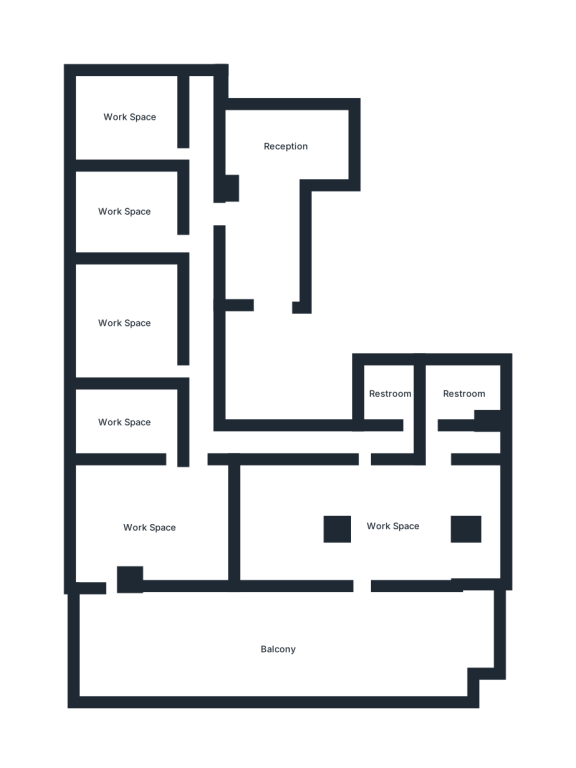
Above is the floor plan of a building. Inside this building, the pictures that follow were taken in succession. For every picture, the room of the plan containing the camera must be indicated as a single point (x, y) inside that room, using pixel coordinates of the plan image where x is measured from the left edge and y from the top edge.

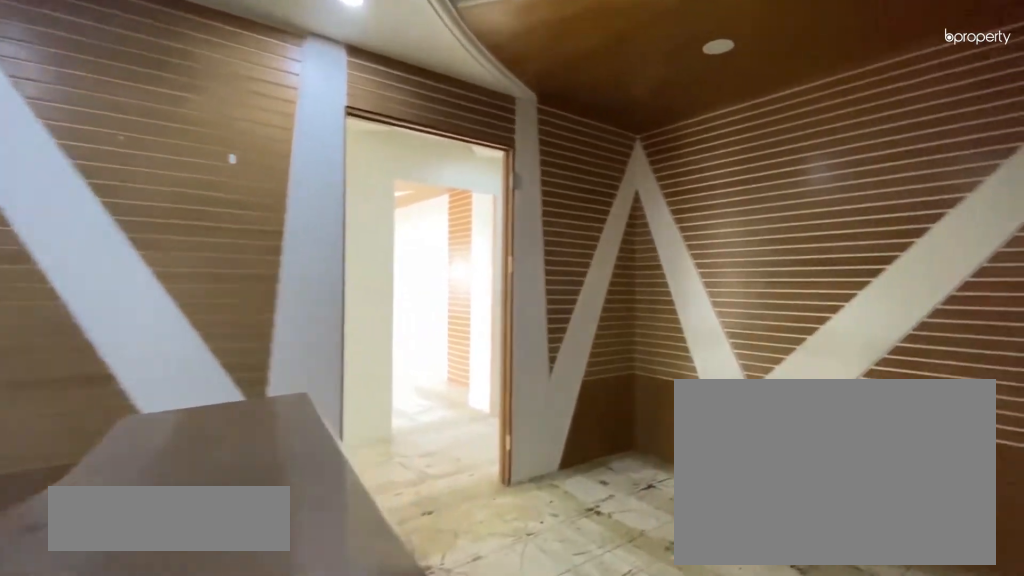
(269, 153)
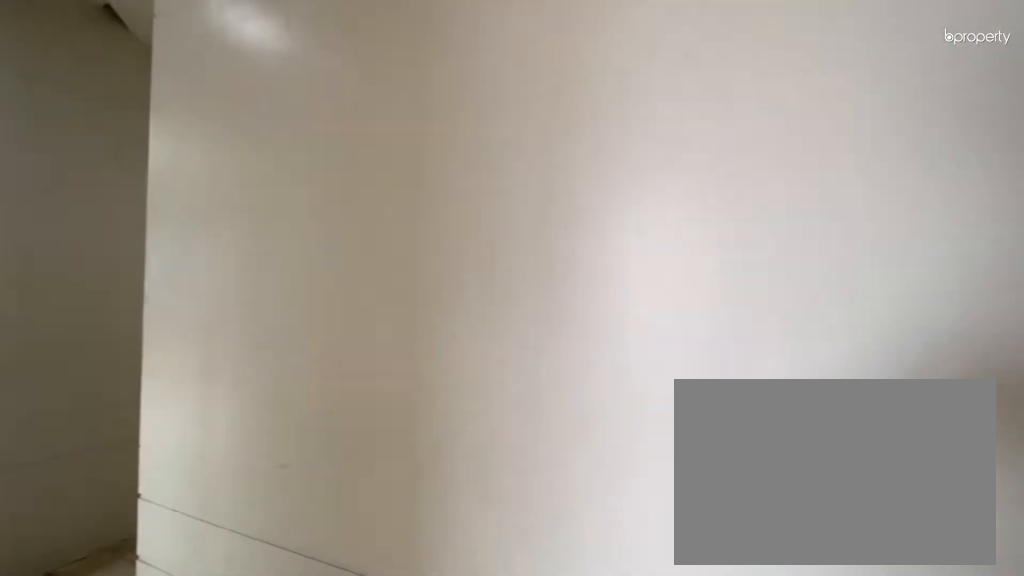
(202, 188)
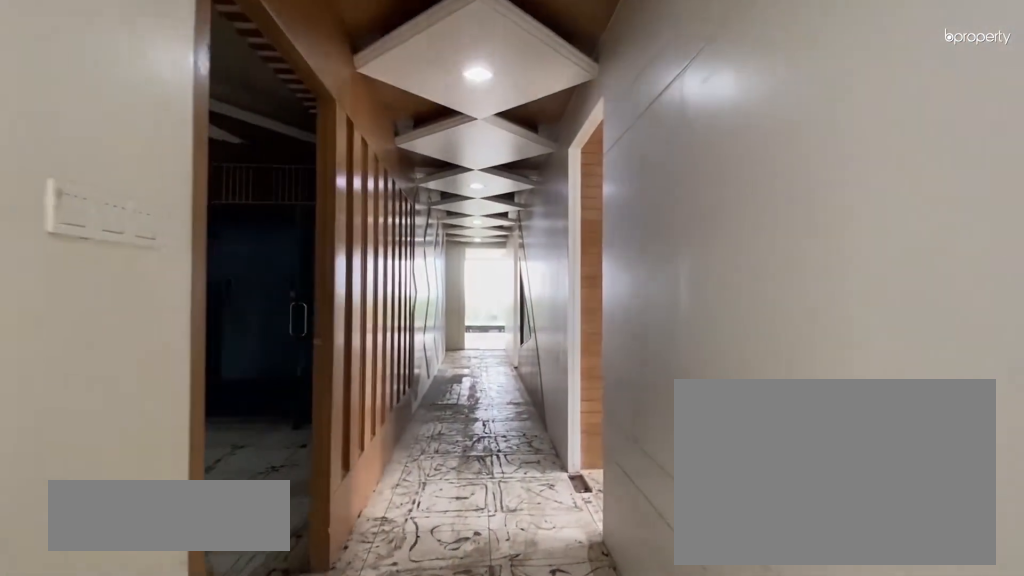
(201, 379)
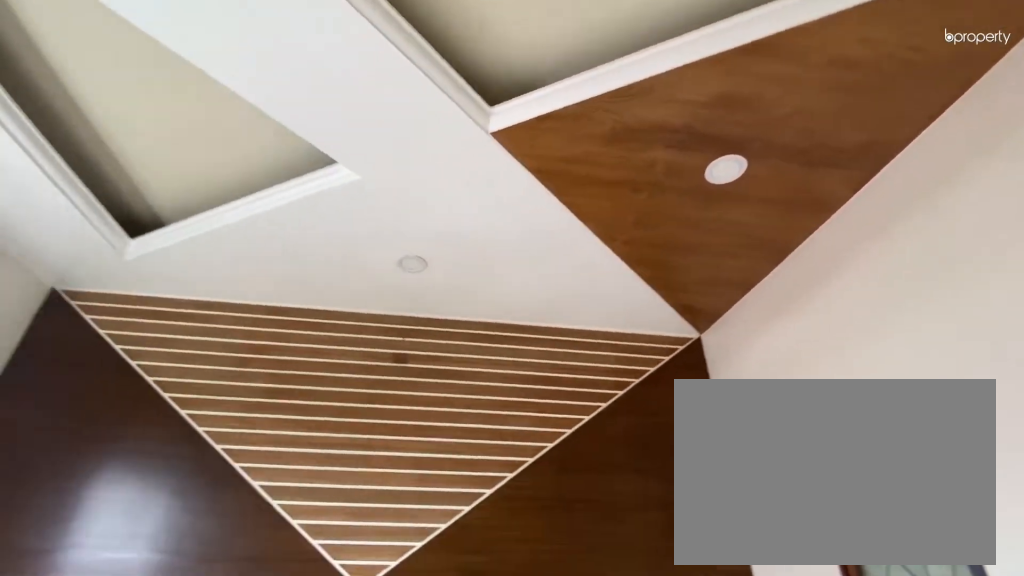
(128, 117)
